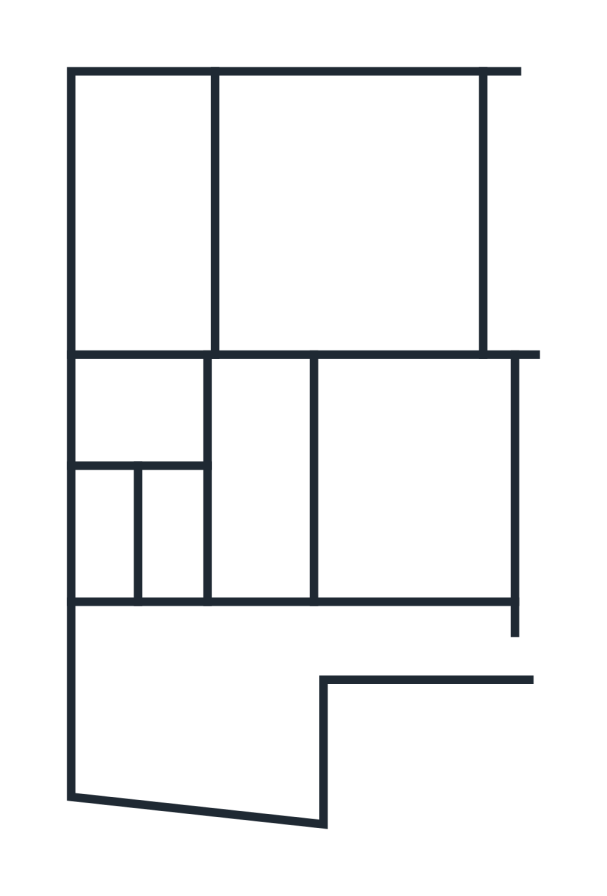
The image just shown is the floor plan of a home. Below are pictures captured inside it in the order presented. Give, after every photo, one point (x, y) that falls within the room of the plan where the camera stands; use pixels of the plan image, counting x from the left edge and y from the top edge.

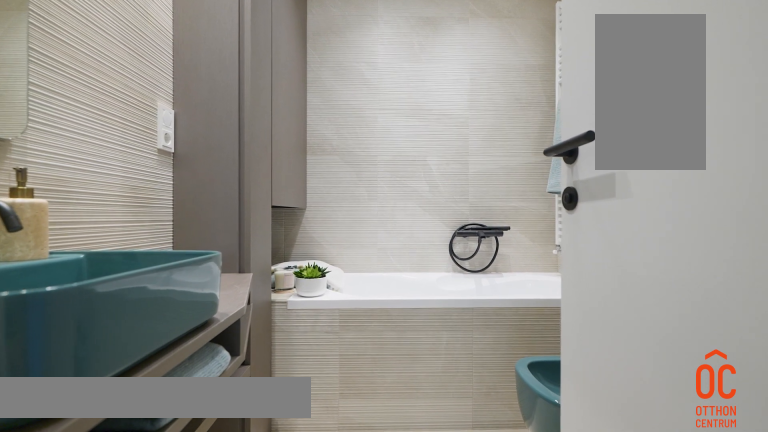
(166, 645)
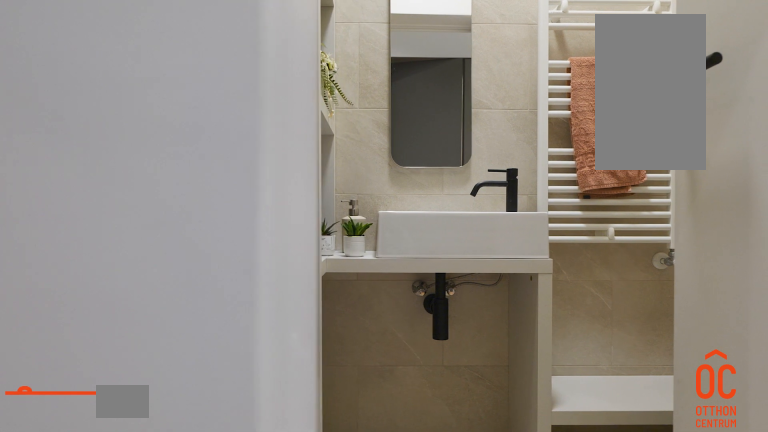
(173, 538)
